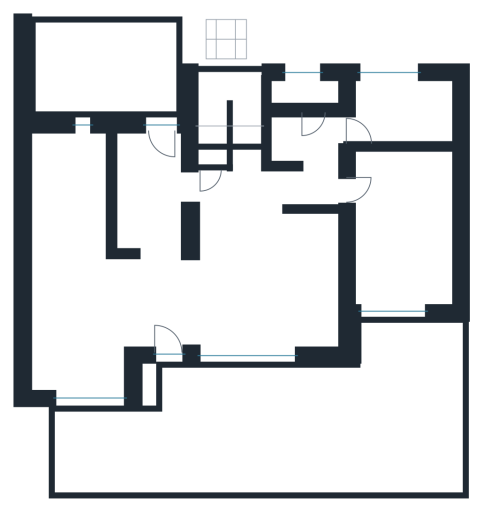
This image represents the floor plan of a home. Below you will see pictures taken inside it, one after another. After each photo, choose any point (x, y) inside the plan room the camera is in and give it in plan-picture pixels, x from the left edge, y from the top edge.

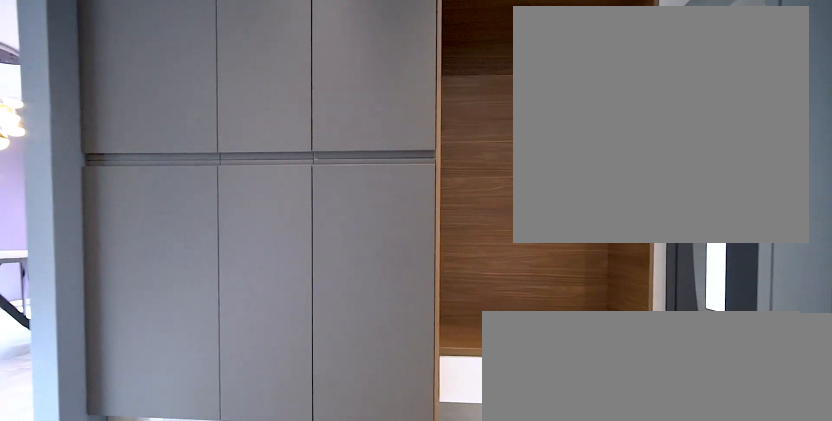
(147, 194)
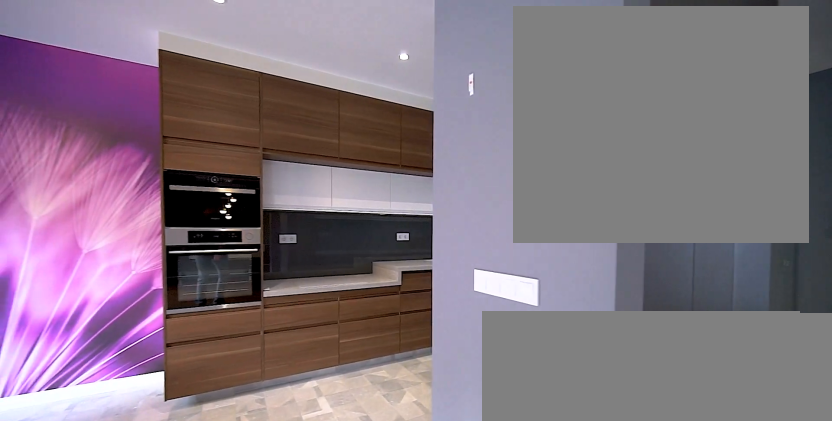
(79, 329)
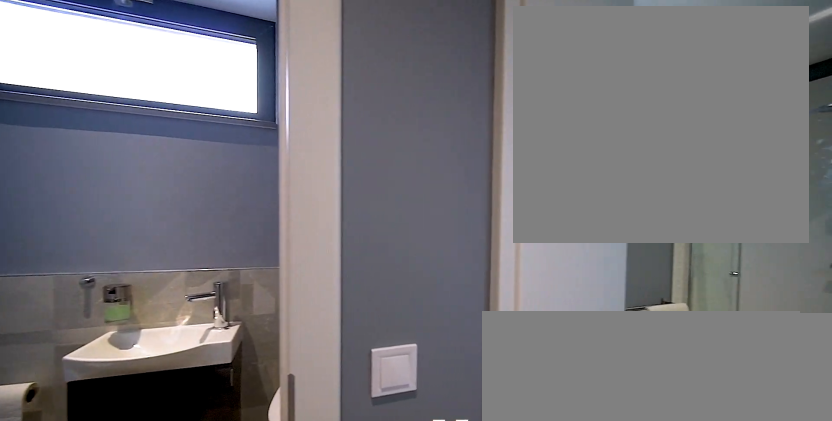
(306, 164)
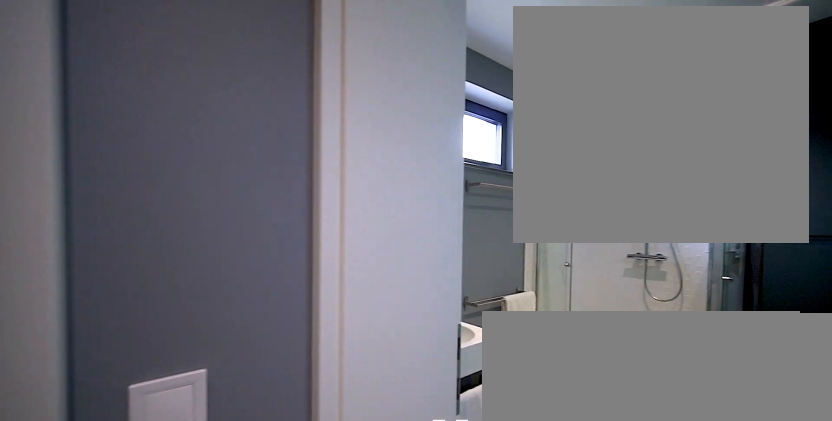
(305, 164)
